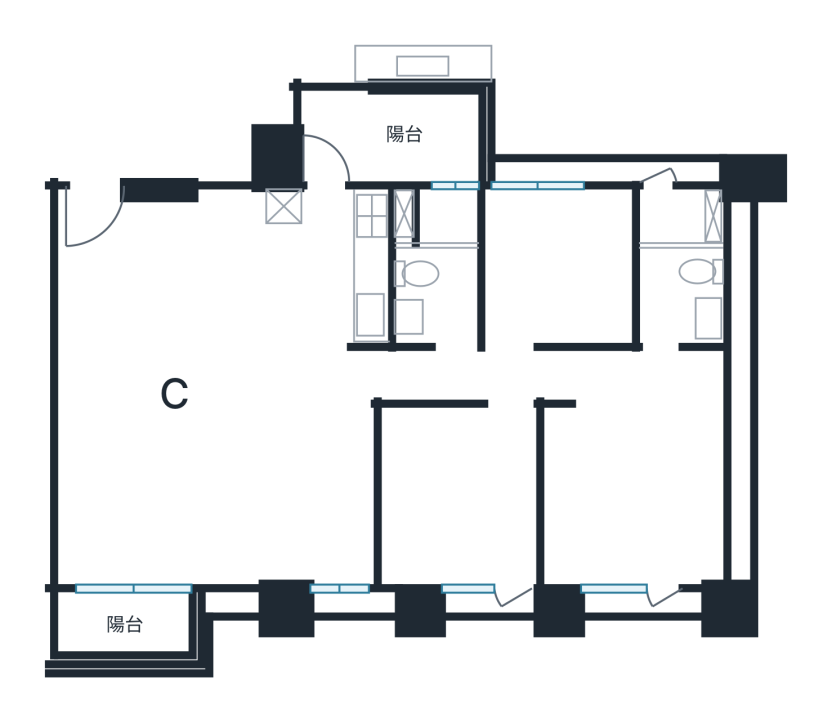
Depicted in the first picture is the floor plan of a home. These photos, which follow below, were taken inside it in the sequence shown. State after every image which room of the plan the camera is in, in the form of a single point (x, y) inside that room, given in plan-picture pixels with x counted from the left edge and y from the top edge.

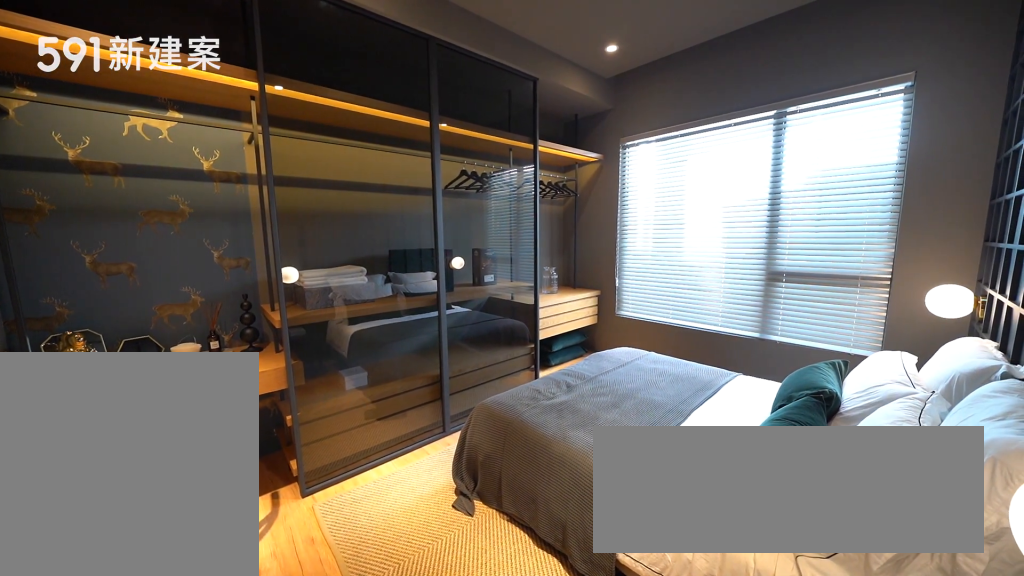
(635, 471)
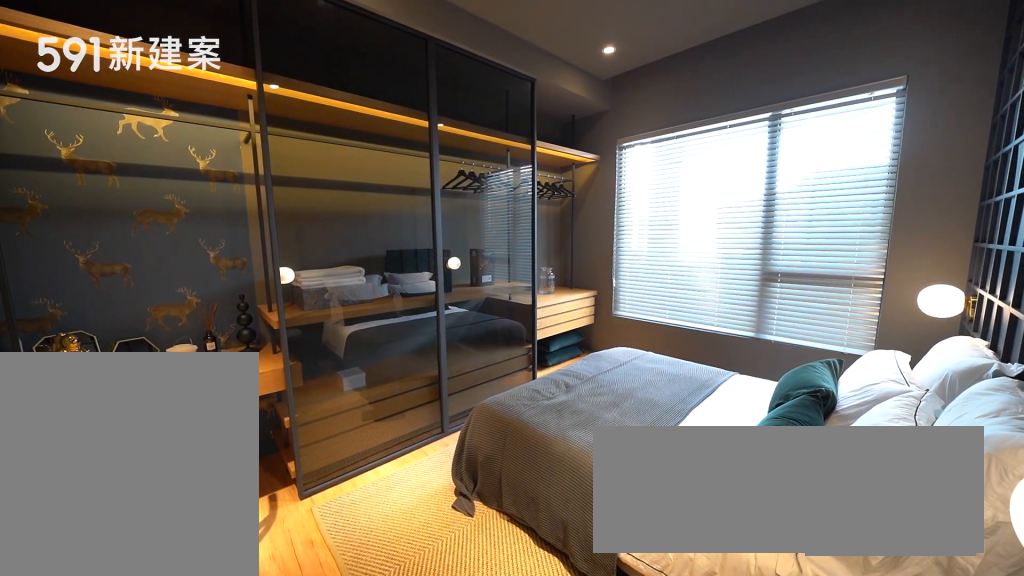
(635, 471)
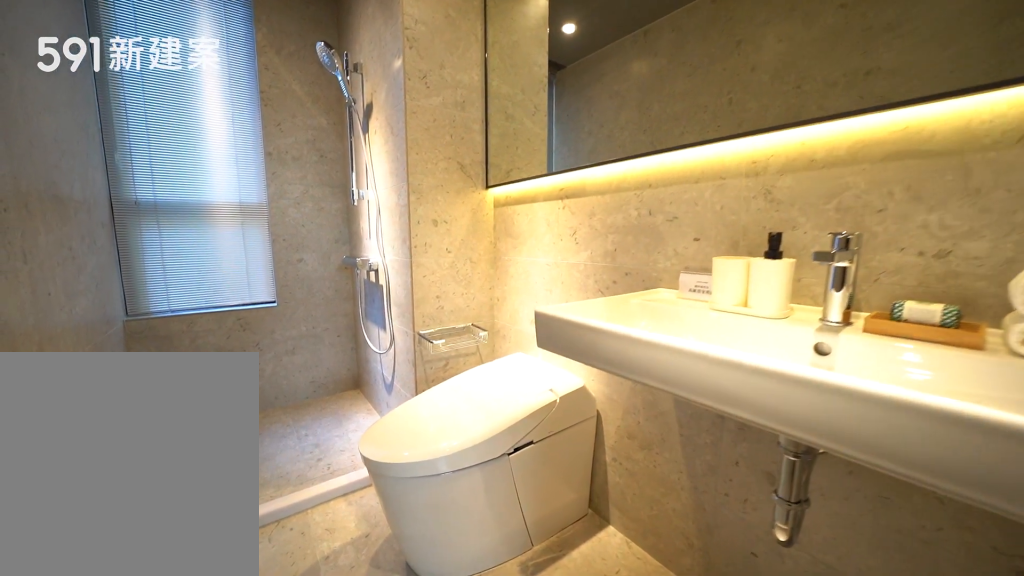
(681, 263)
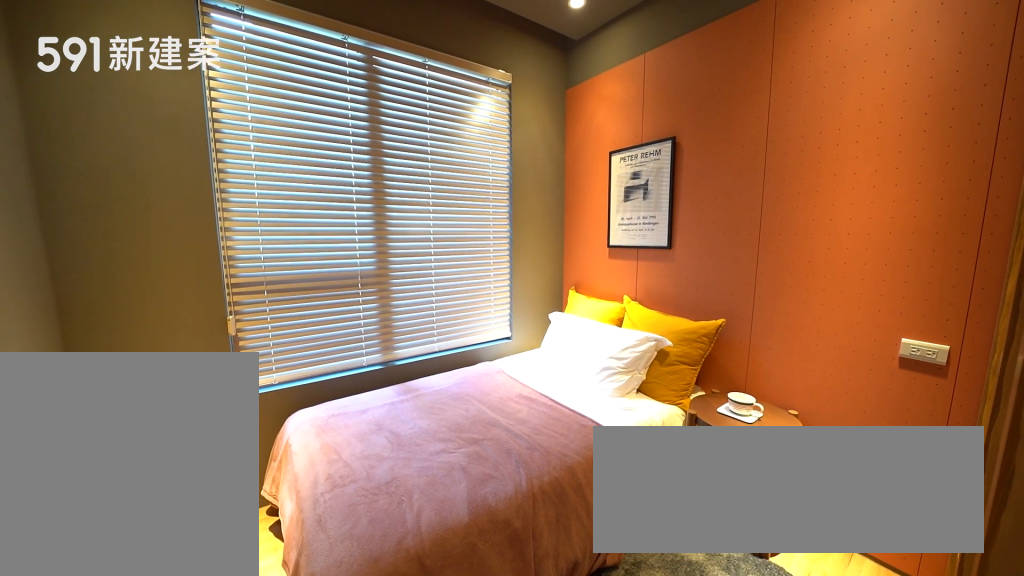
(565, 261)
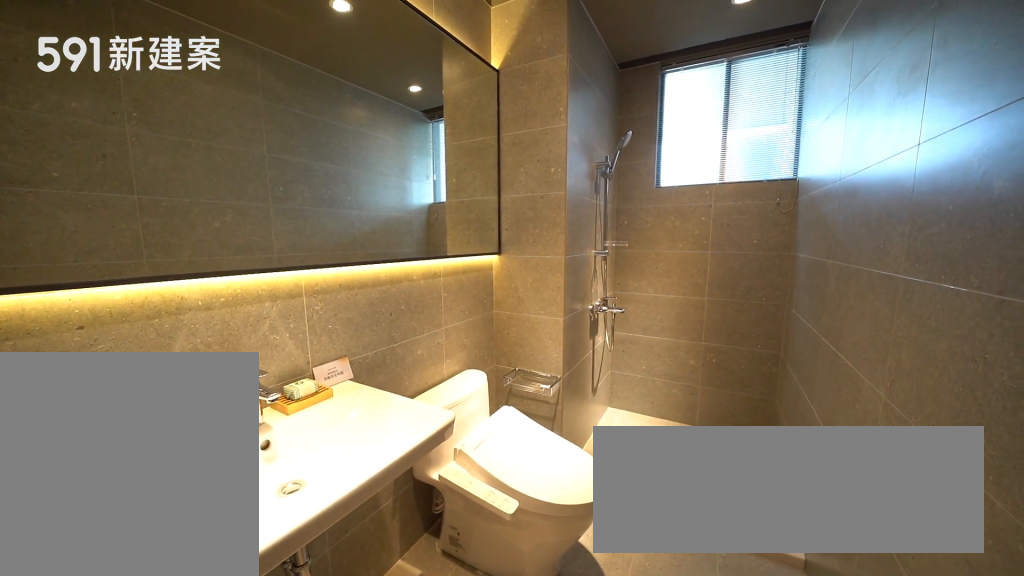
(438, 263)
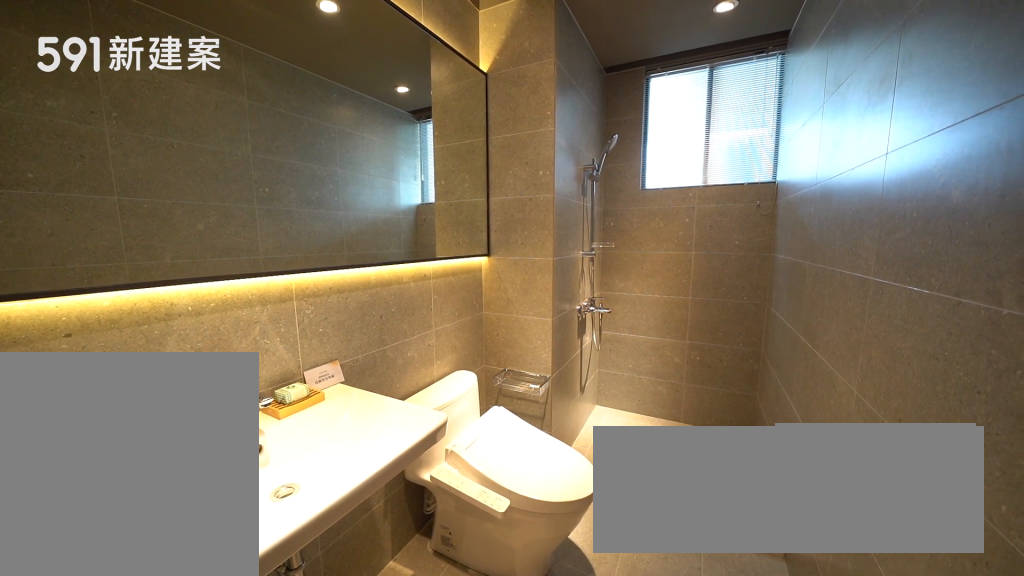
(438, 263)
